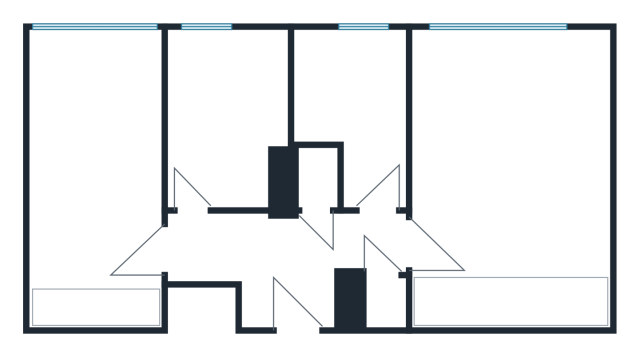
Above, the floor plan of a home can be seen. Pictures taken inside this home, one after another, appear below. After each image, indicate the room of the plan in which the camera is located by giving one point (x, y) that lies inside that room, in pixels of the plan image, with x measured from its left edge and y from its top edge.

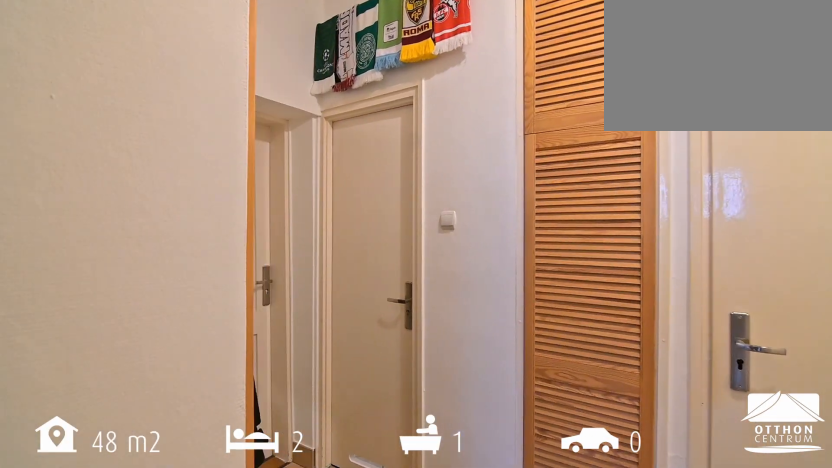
(277, 254)
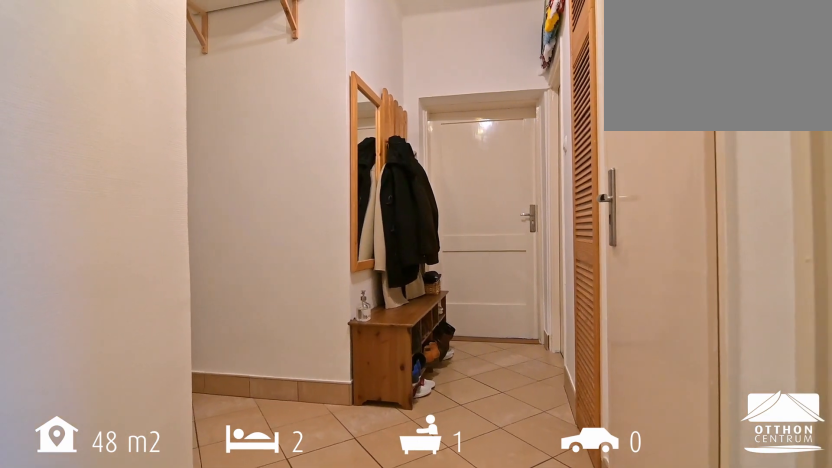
(277, 254)
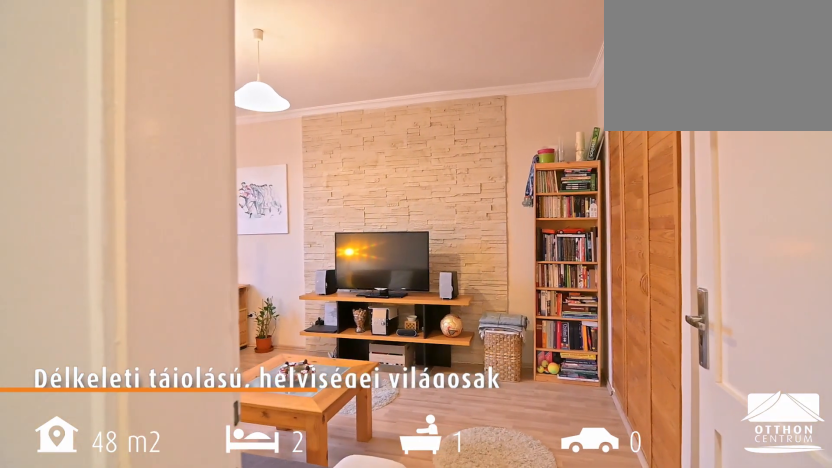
(506, 169)
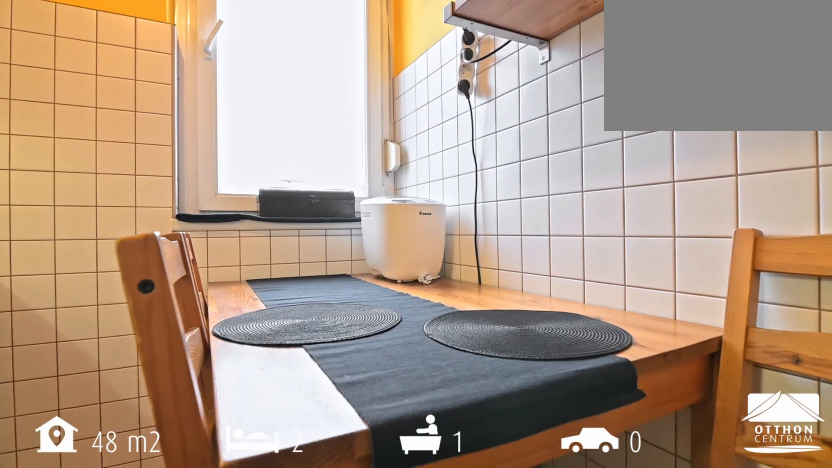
(357, 89)
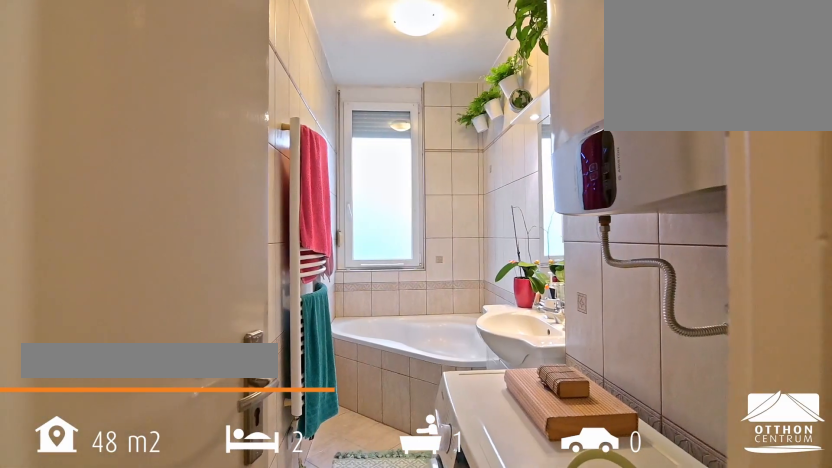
(230, 106)
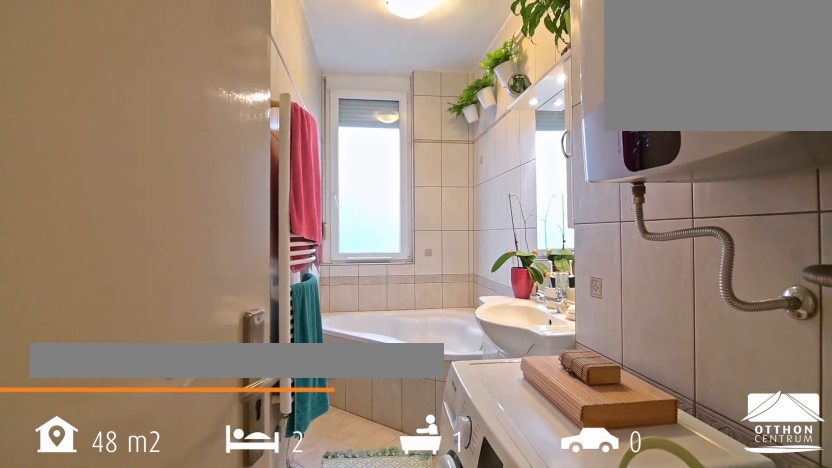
(230, 106)
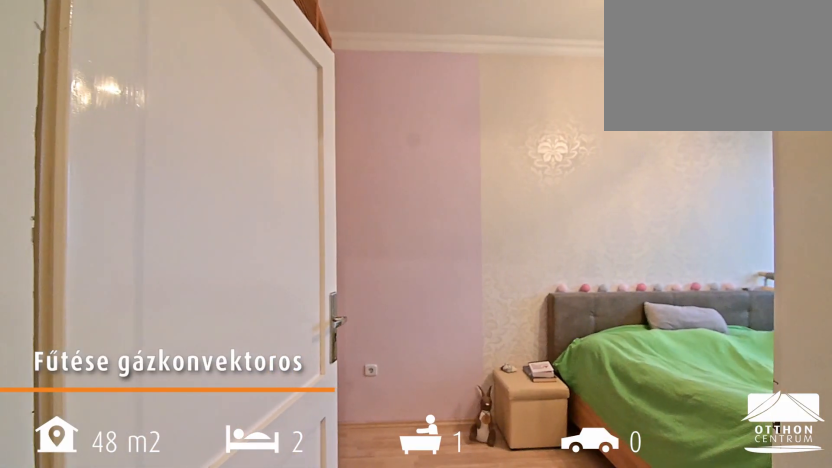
(98, 169)
